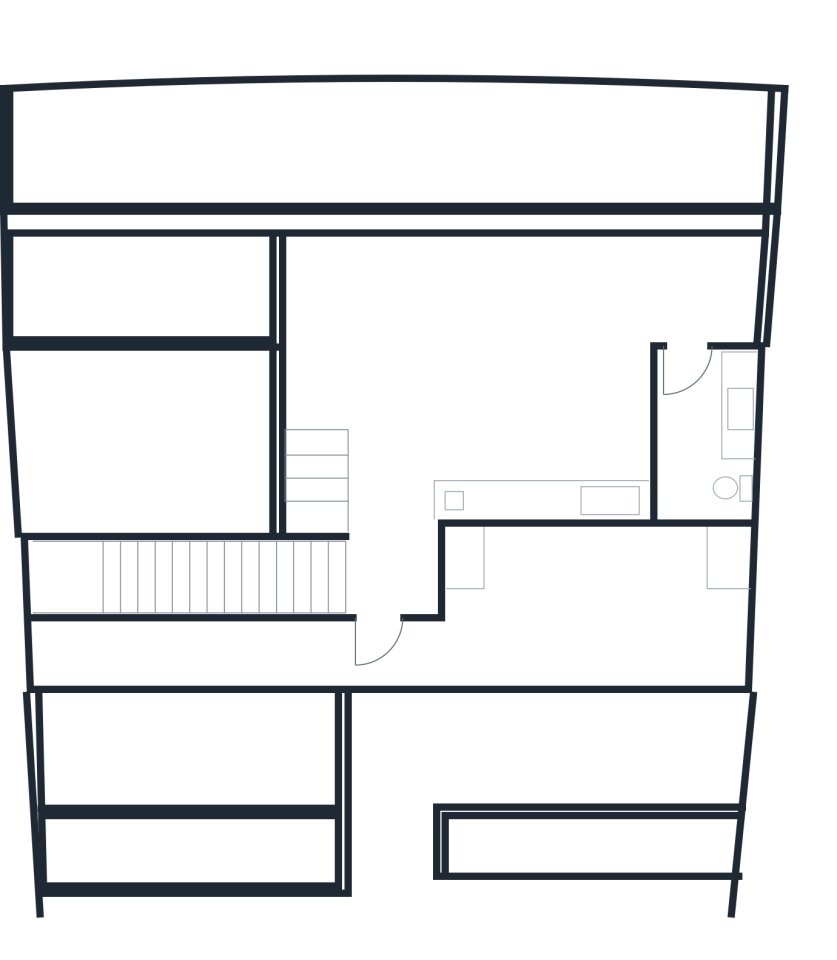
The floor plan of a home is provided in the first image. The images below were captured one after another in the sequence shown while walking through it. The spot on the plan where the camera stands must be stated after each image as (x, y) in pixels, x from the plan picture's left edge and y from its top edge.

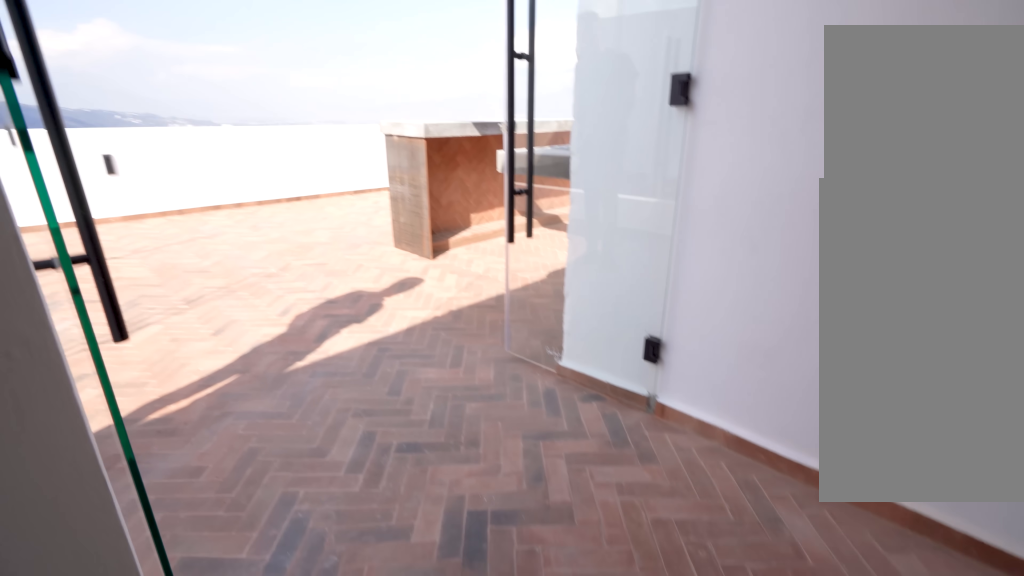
(293, 573)
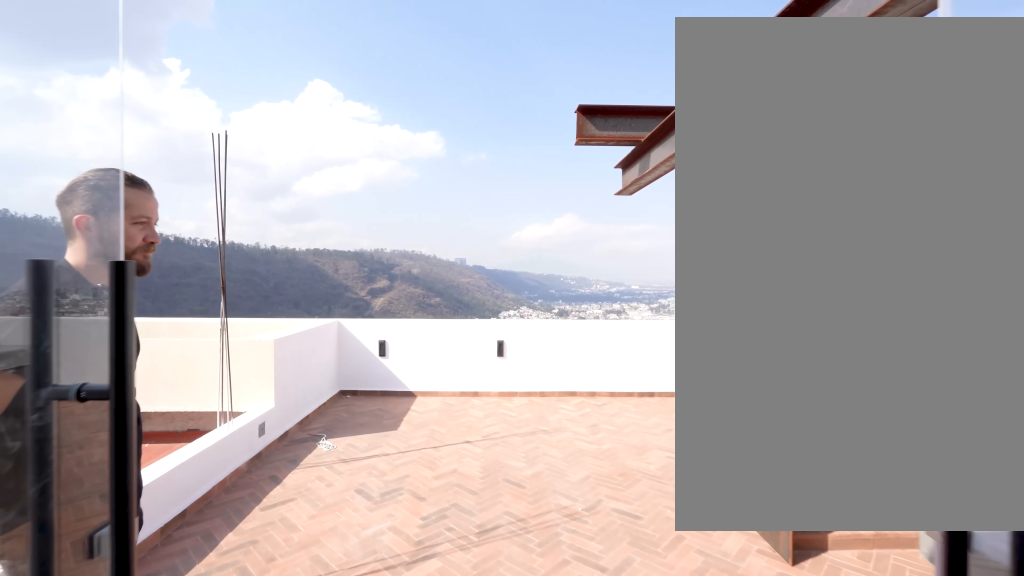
(347, 579)
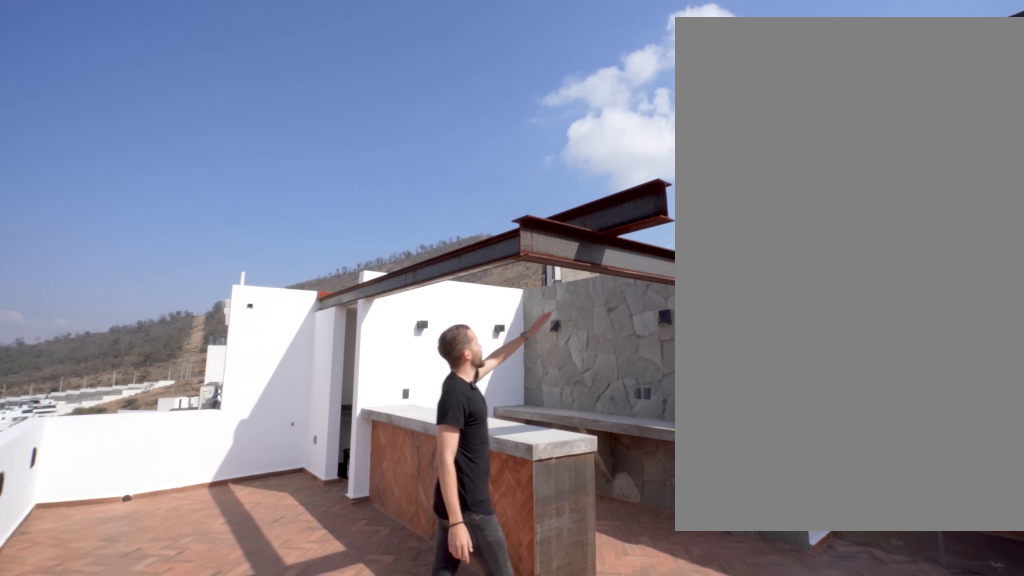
(348, 294)
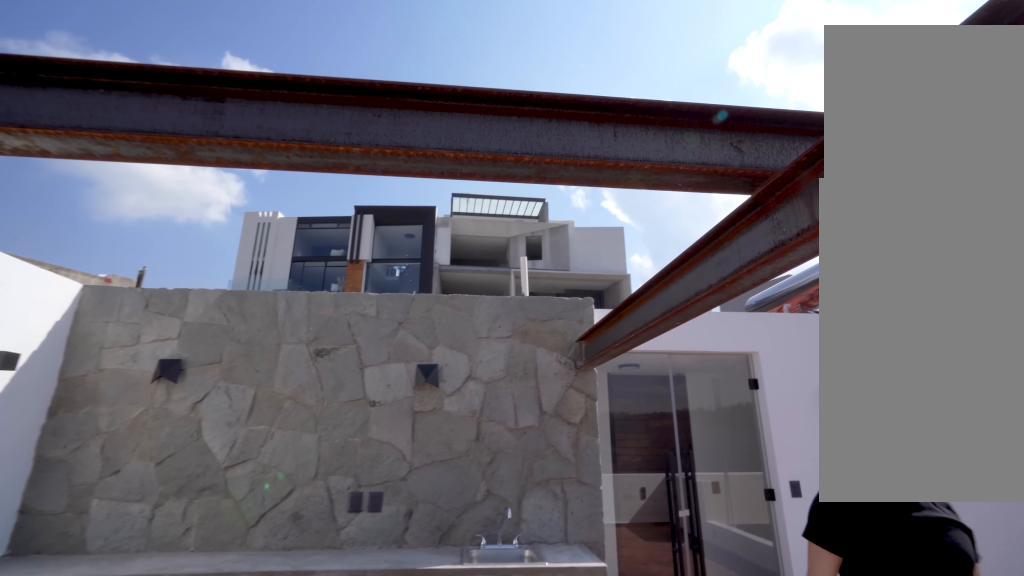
(444, 285)
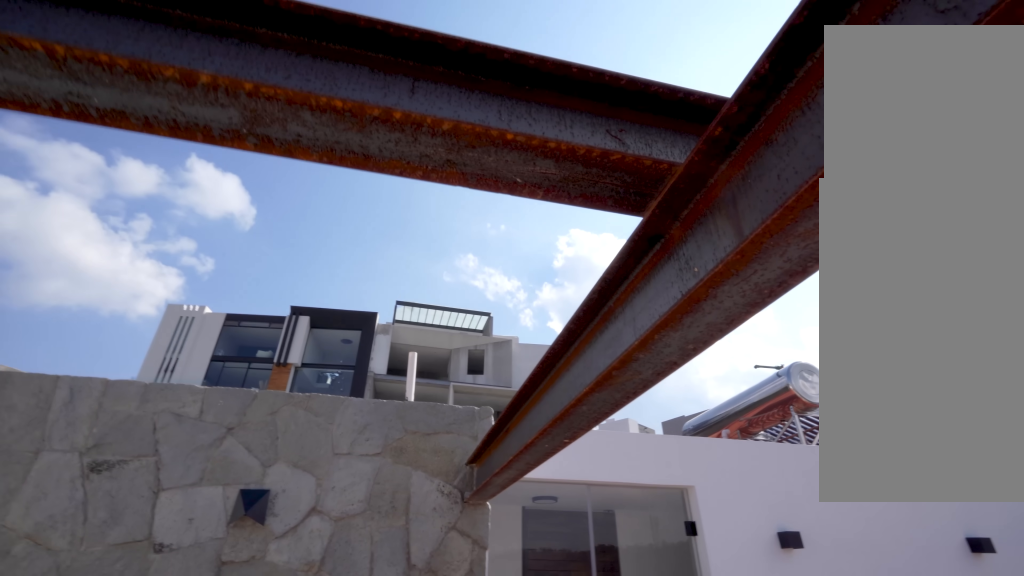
(470, 324)
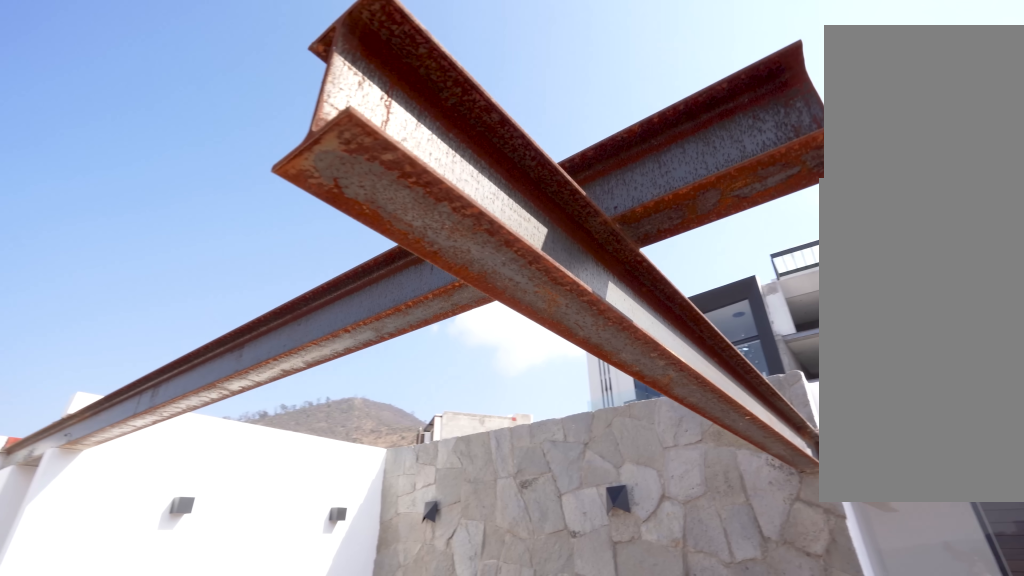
(448, 306)
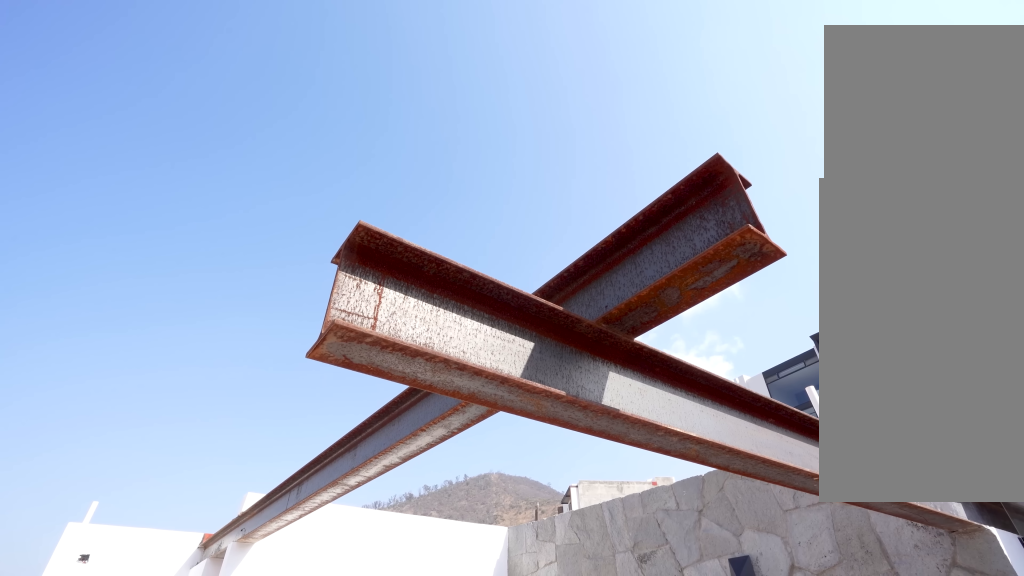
(400, 354)
